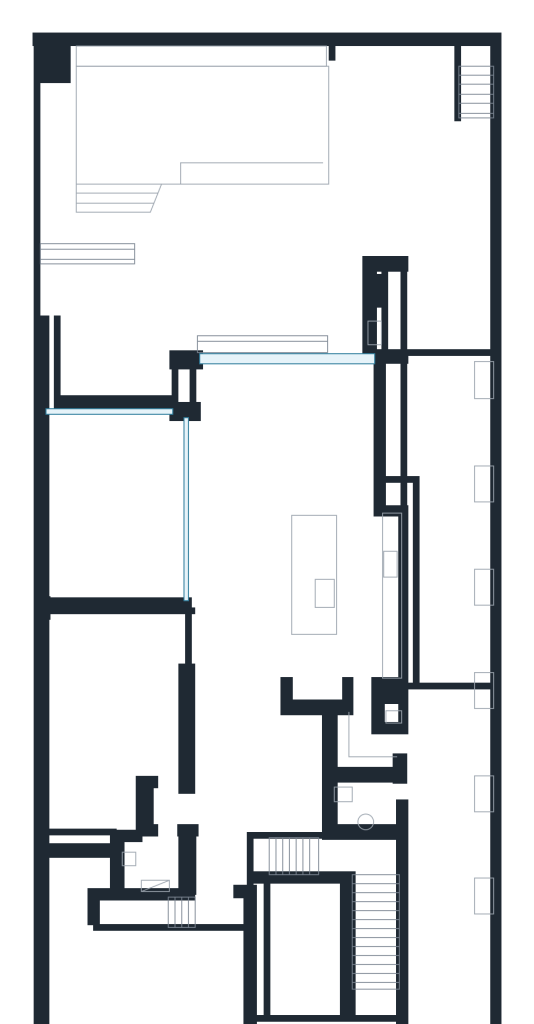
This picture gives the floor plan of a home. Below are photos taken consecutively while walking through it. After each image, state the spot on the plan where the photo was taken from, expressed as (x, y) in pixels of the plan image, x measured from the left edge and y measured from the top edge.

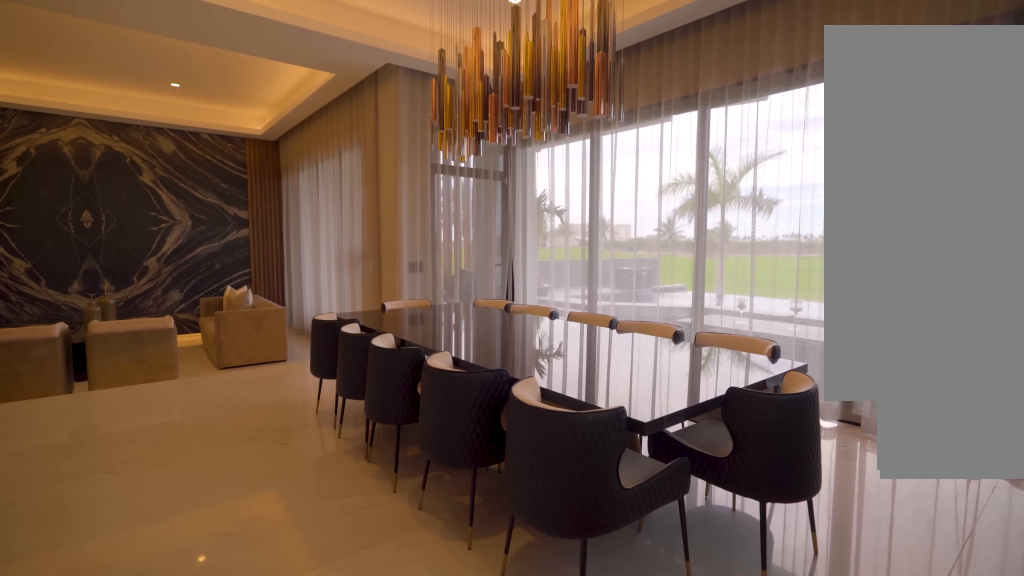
(328, 490)
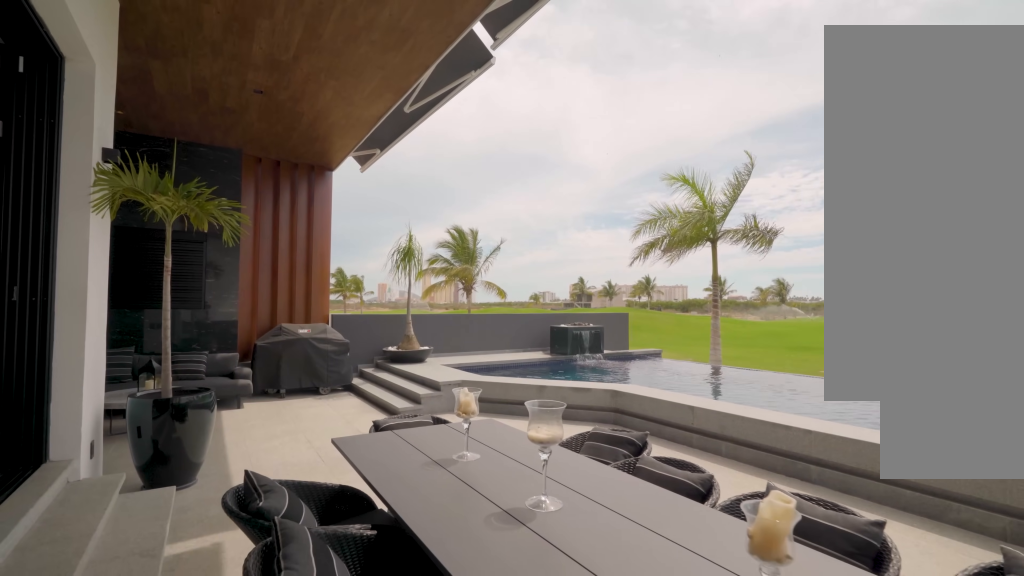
(335, 323)
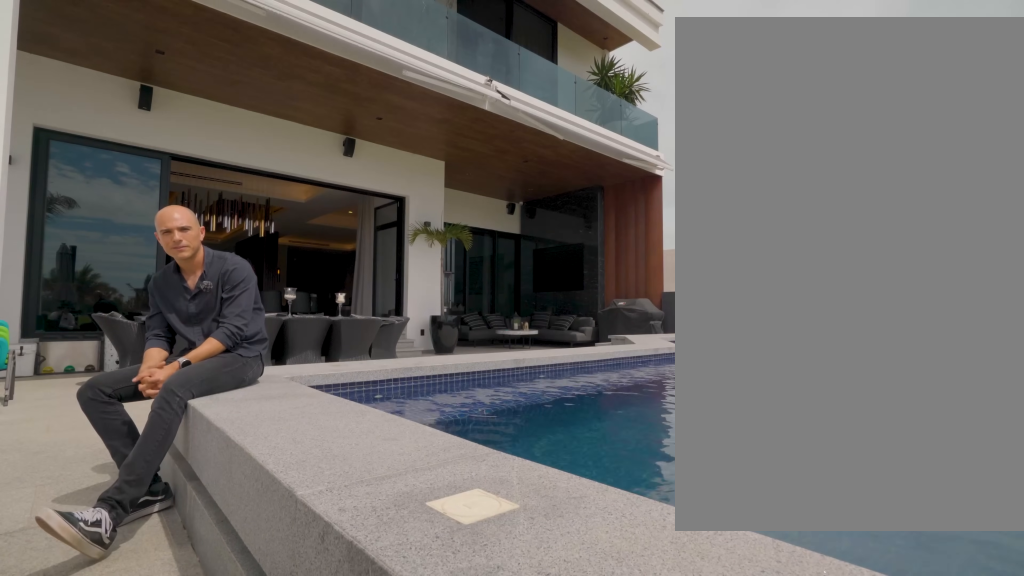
(369, 130)
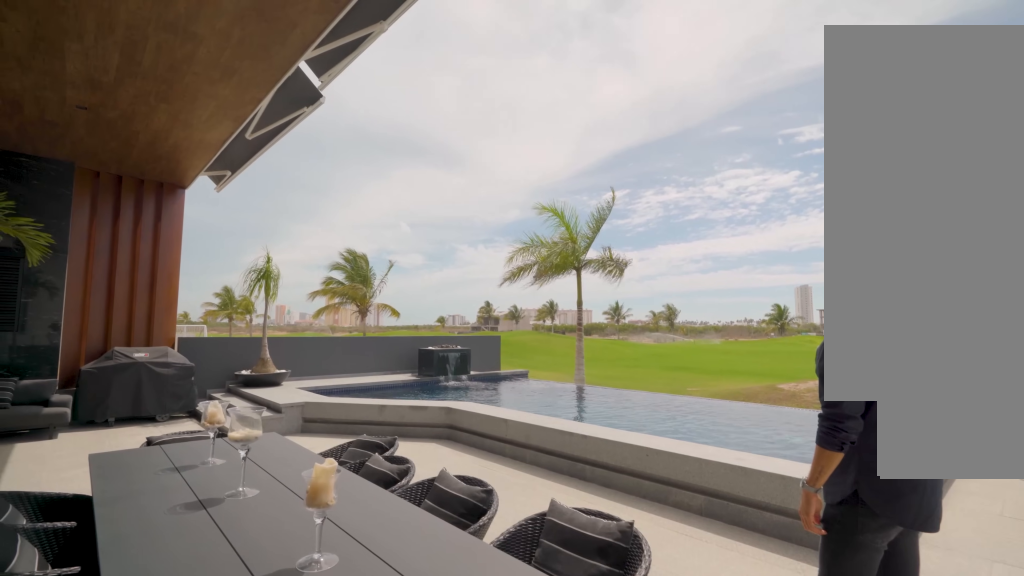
(335, 316)
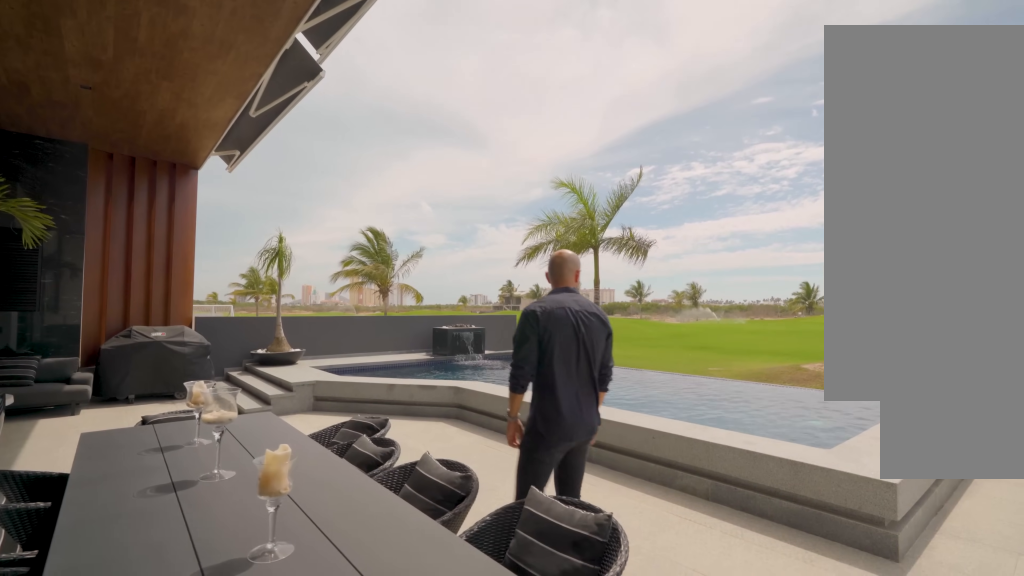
(337, 311)
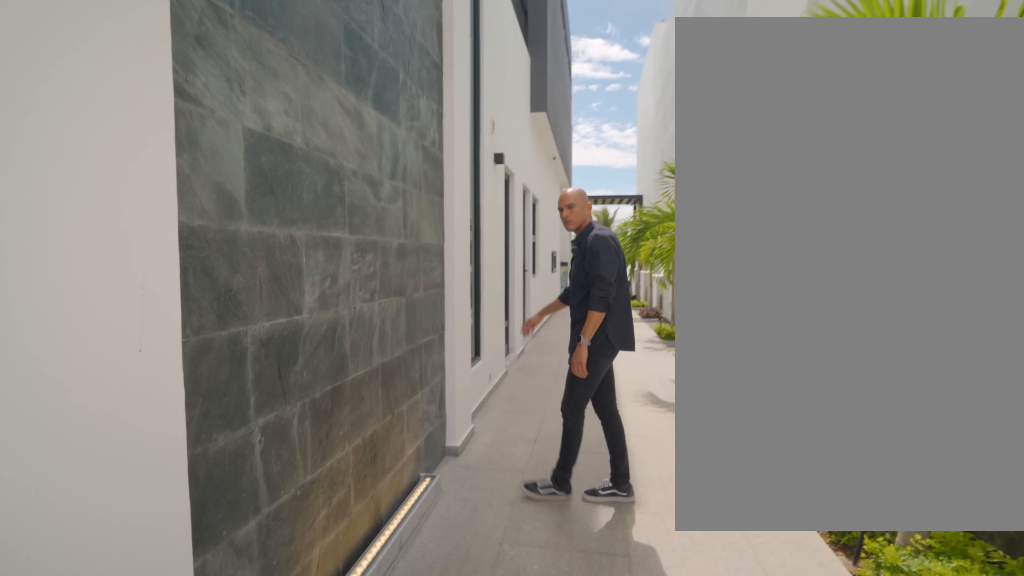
(449, 965)
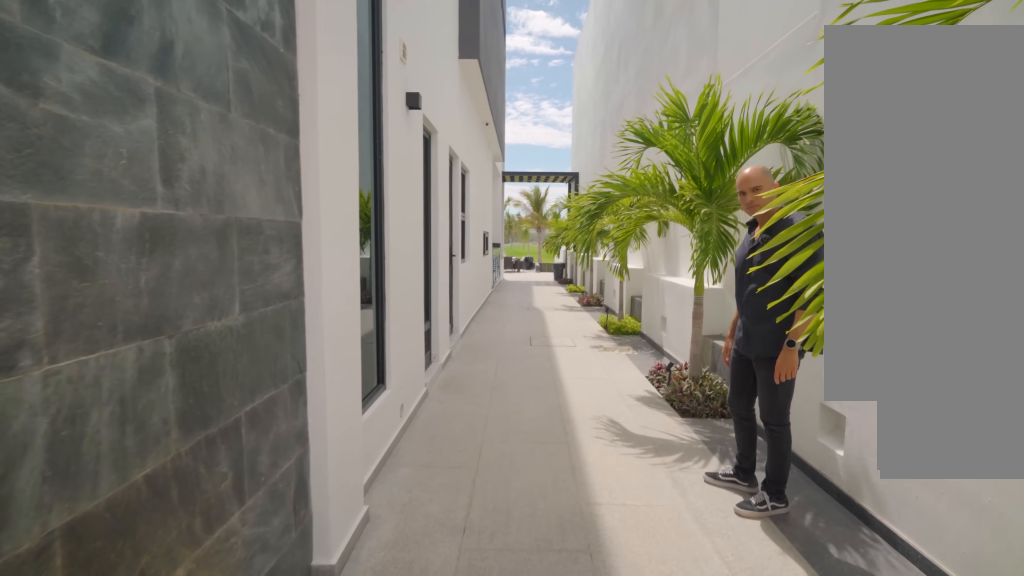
(441, 938)
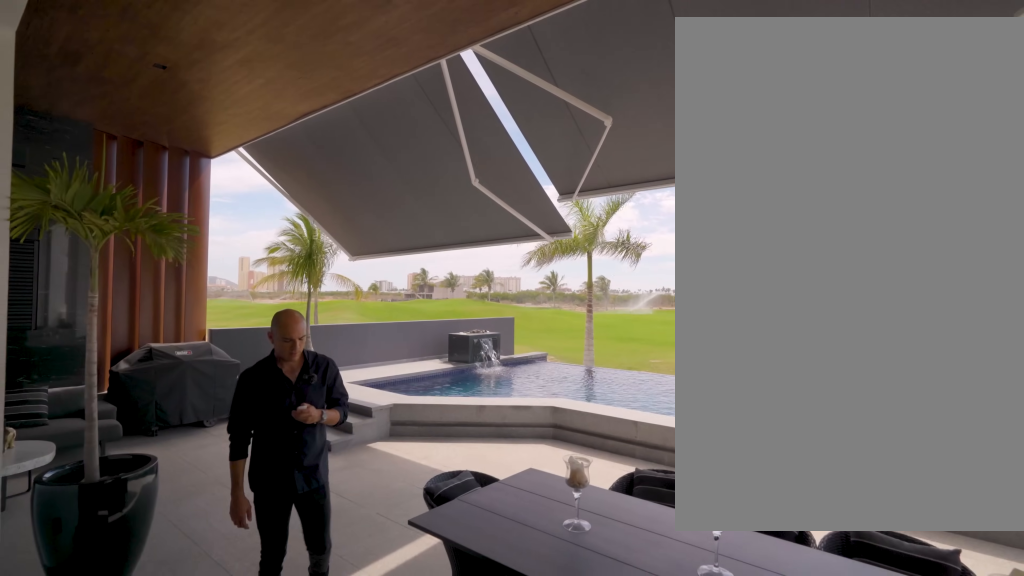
(267, 357)
